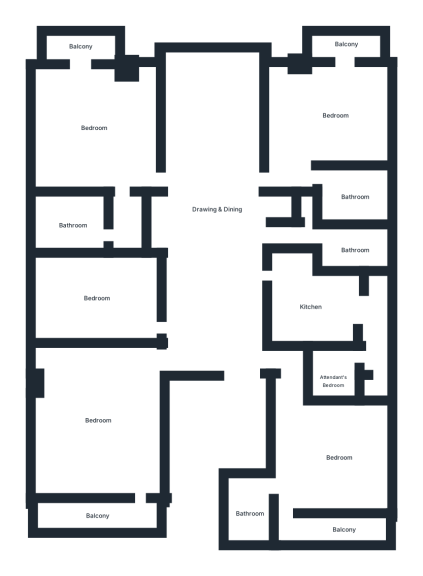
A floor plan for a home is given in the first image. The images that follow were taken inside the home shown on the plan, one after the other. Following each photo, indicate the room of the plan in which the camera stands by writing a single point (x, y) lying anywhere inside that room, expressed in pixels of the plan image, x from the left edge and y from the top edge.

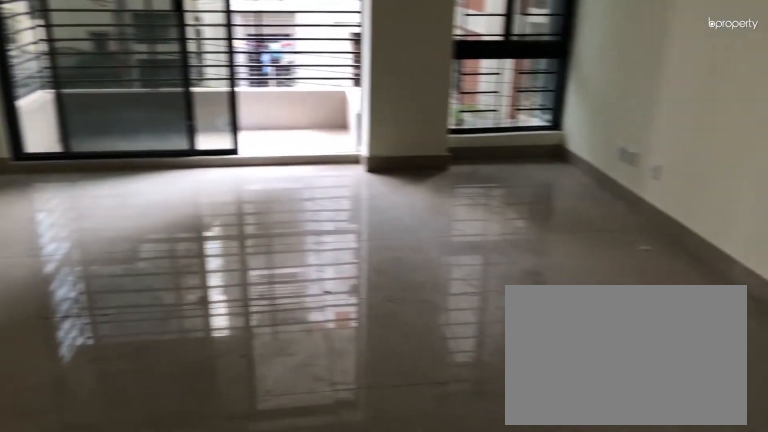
(92, 124)
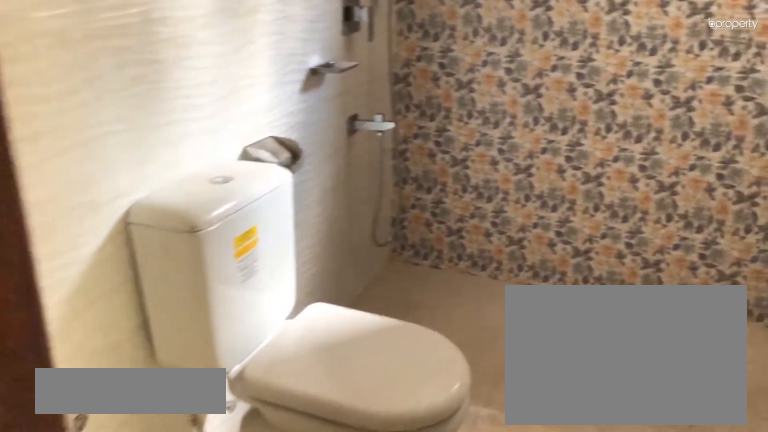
(73, 221)
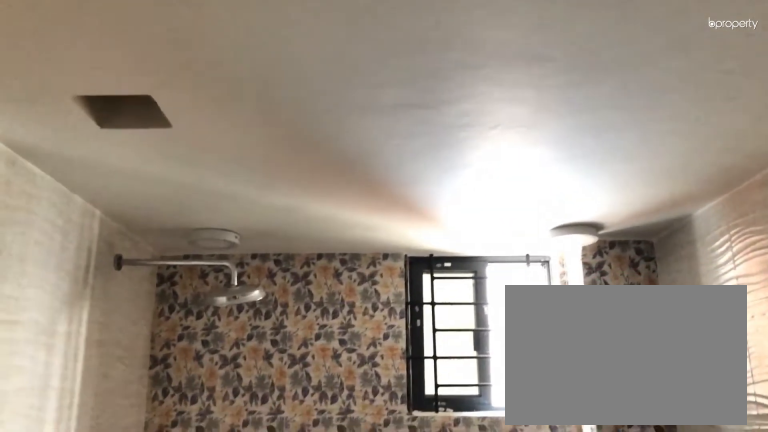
(73, 221)
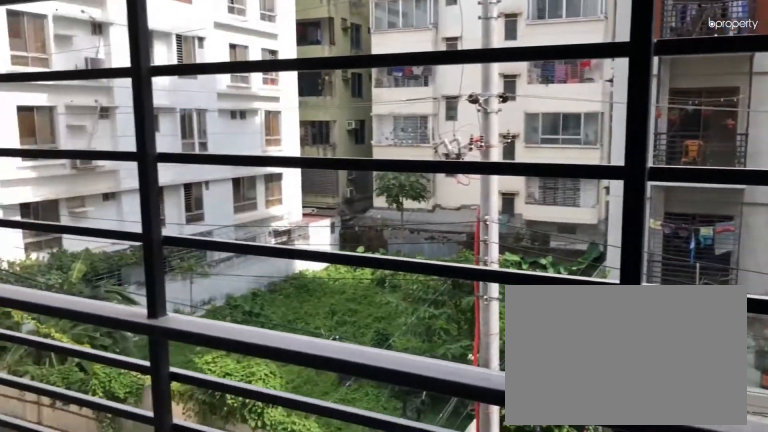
(77, 43)
